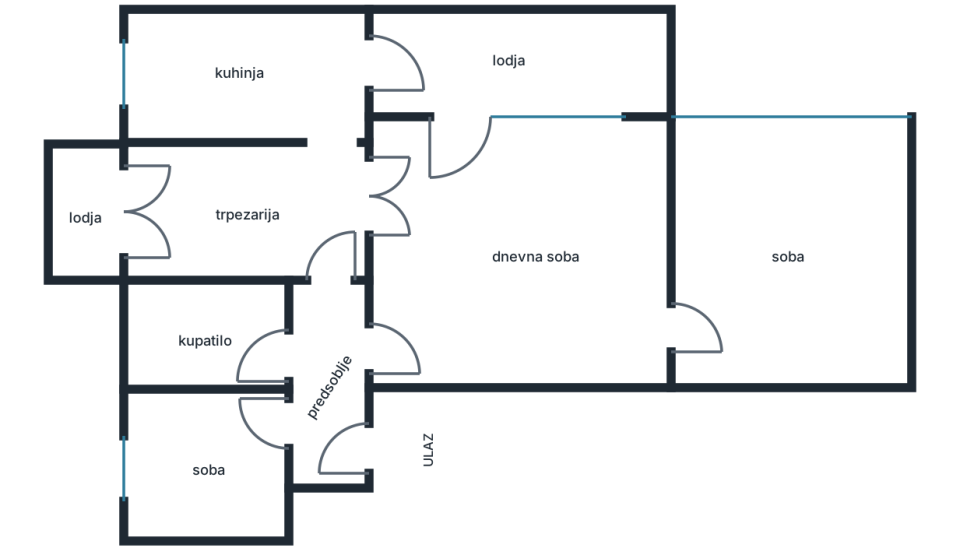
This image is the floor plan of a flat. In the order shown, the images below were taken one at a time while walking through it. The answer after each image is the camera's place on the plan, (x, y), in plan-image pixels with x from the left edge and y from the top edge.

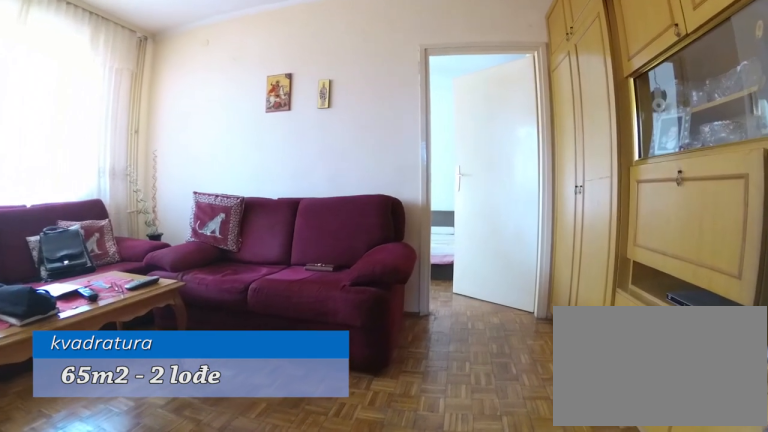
(494, 354)
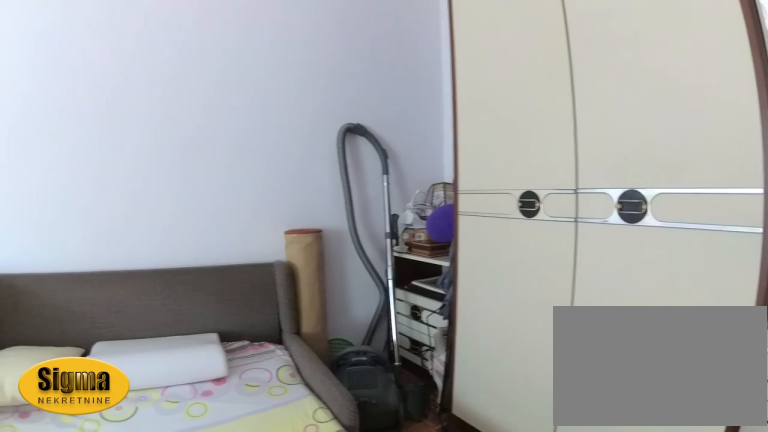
(796, 339)
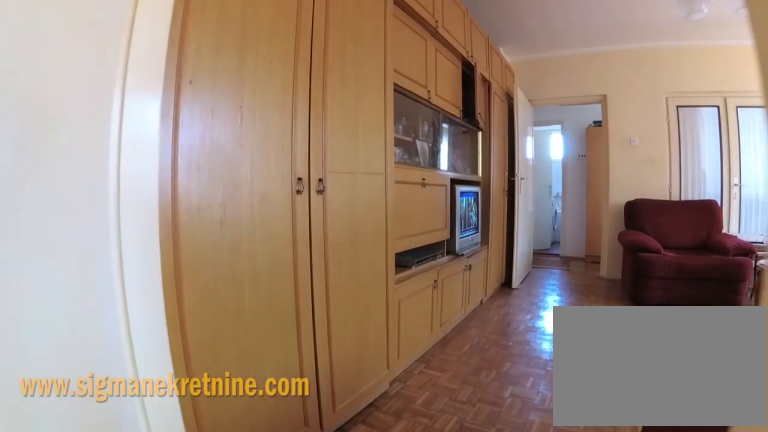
(734, 336)
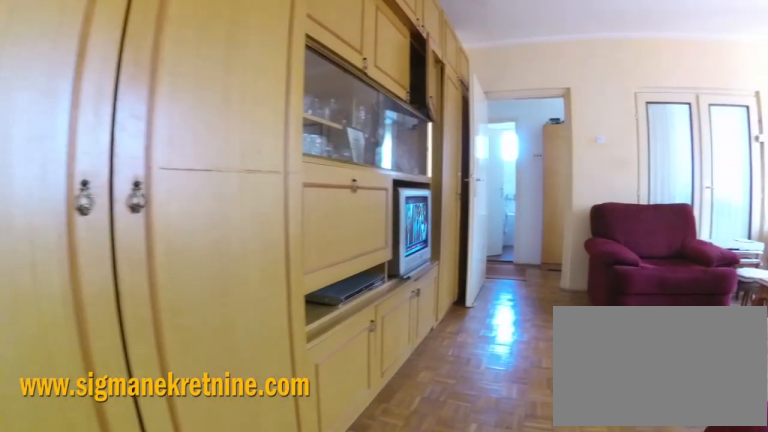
(695, 336)
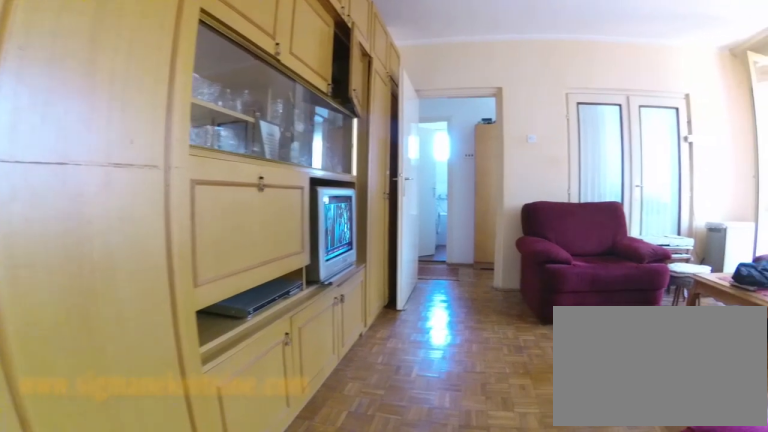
(691, 341)
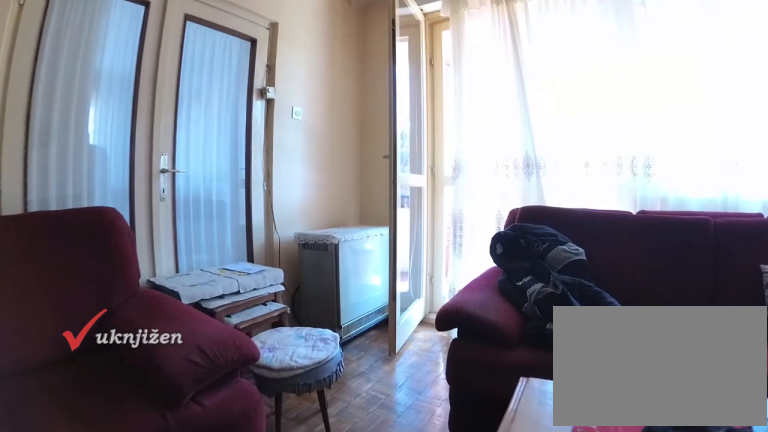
(490, 262)
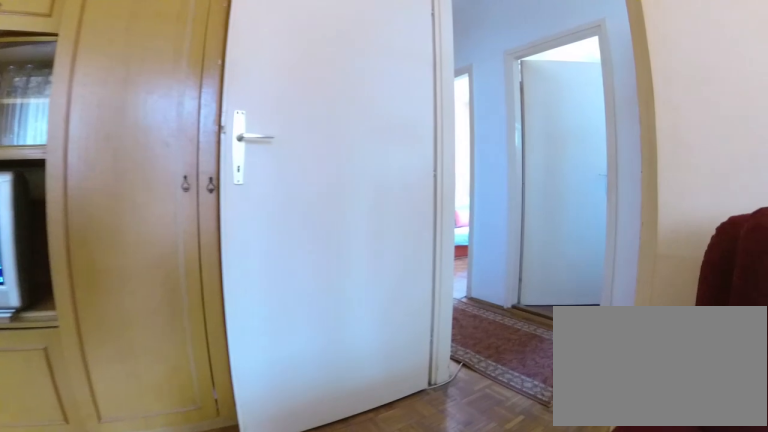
(435, 267)
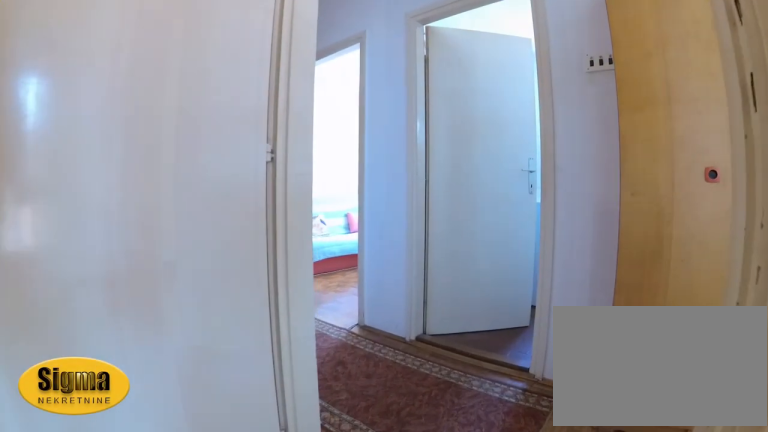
(431, 324)
